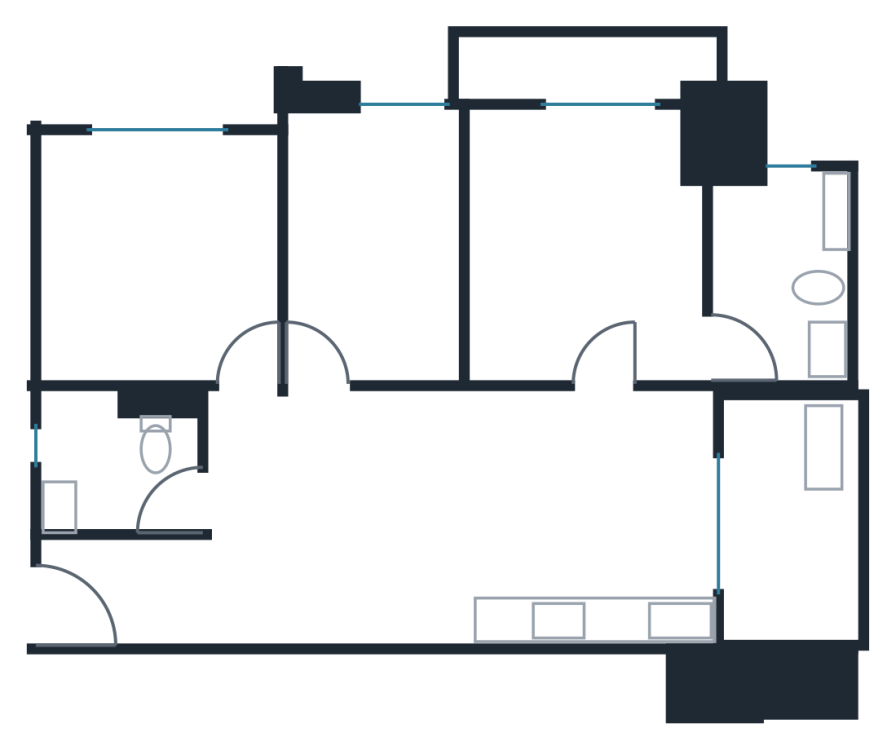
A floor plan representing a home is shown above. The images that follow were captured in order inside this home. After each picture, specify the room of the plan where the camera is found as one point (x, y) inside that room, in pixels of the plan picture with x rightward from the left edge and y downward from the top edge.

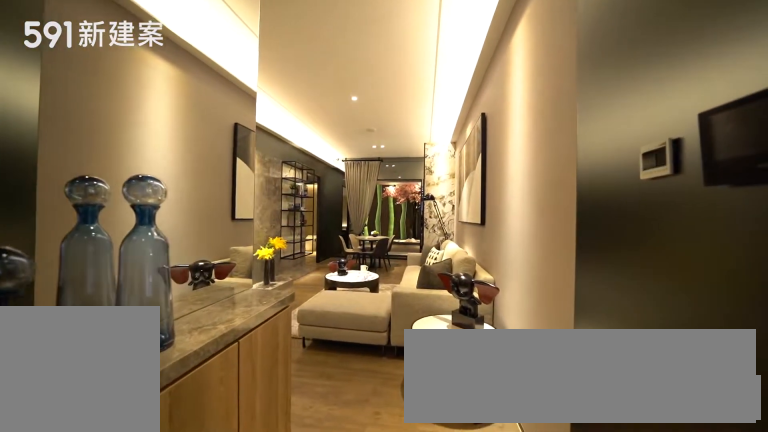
(130, 587)
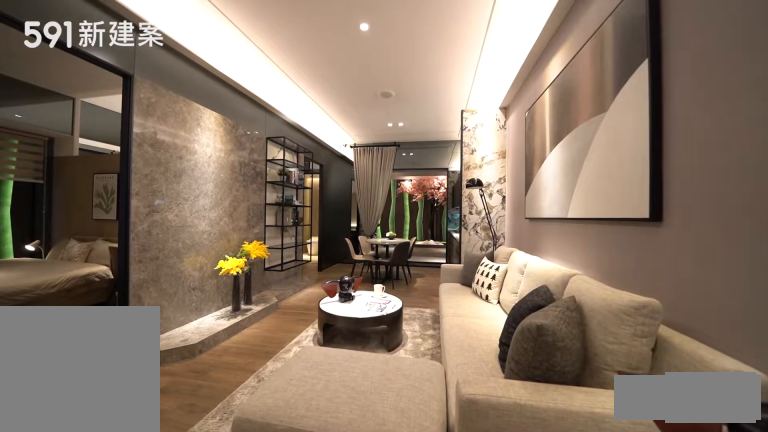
(341, 521)
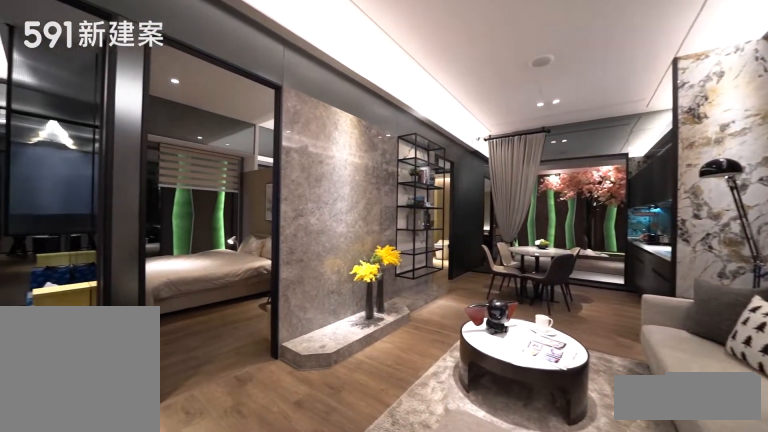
(341, 521)
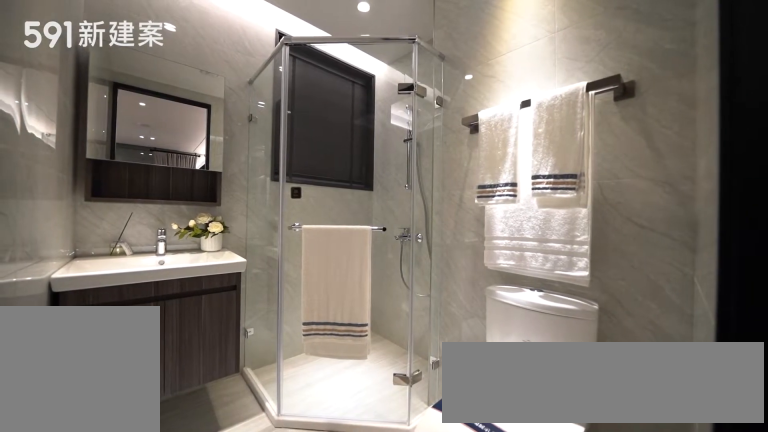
(116, 462)
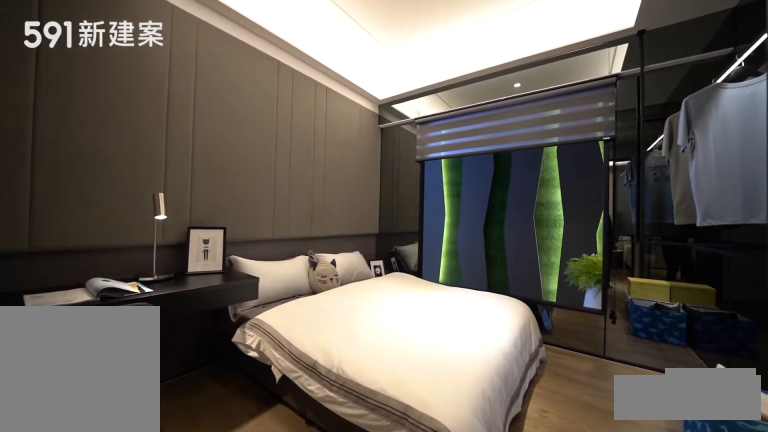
(153, 253)
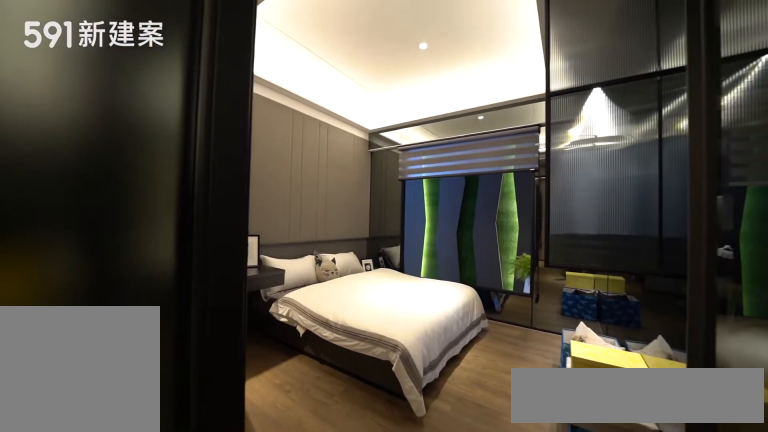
(153, 253)
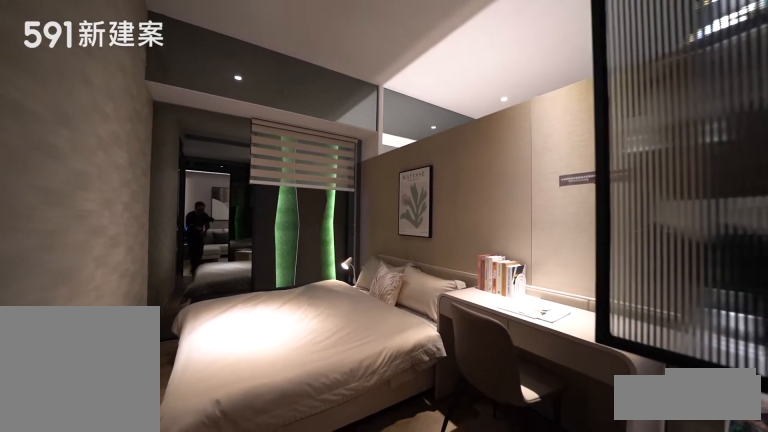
(379, 237)
